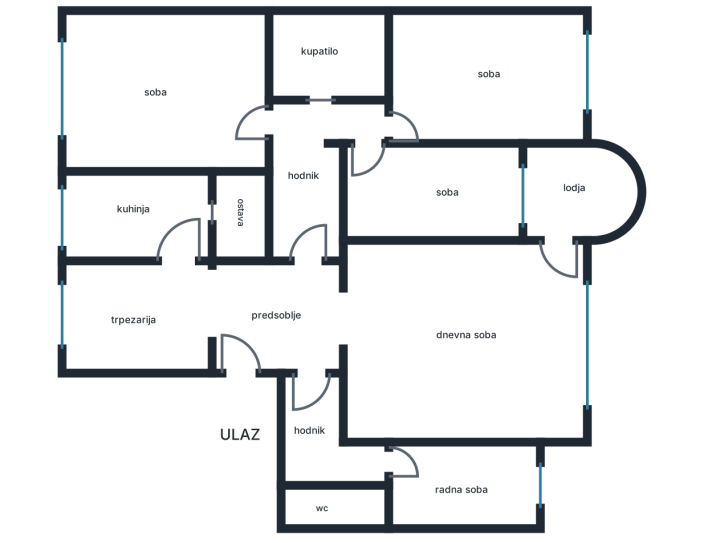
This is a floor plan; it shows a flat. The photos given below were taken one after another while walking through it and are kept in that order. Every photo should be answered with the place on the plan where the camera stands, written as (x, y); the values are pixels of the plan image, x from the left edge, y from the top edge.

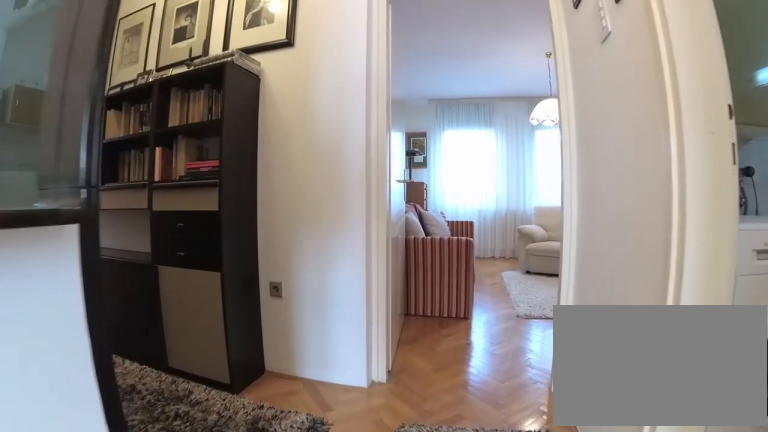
(370, 121)
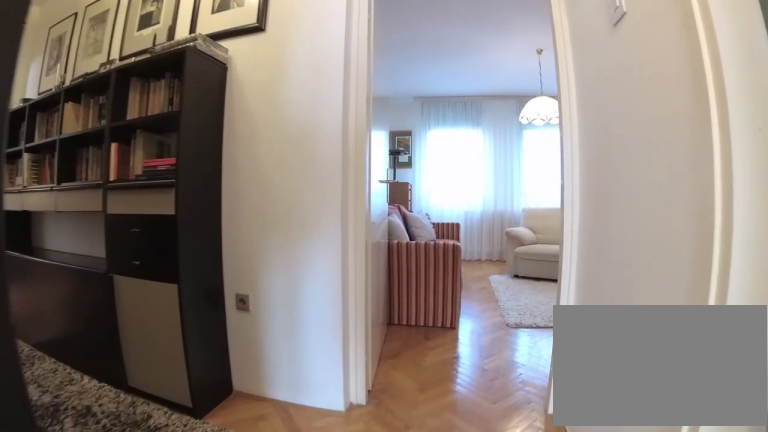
(362, 121)
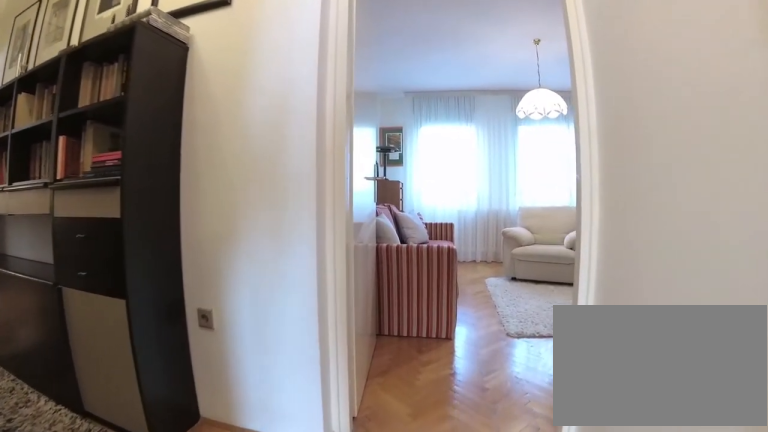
(353, 121)
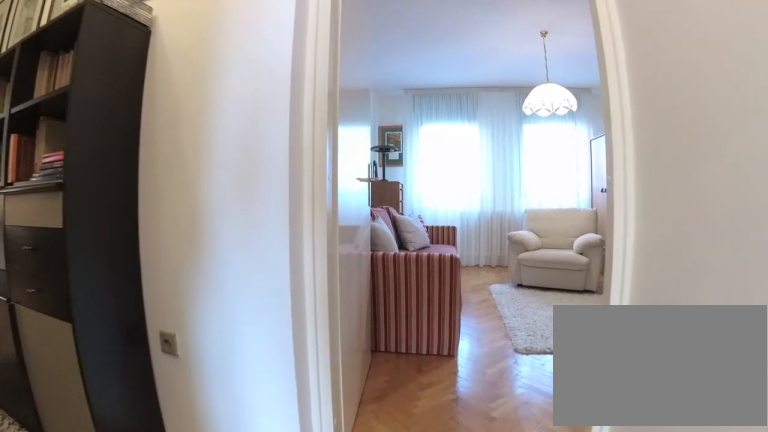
(345, 121)
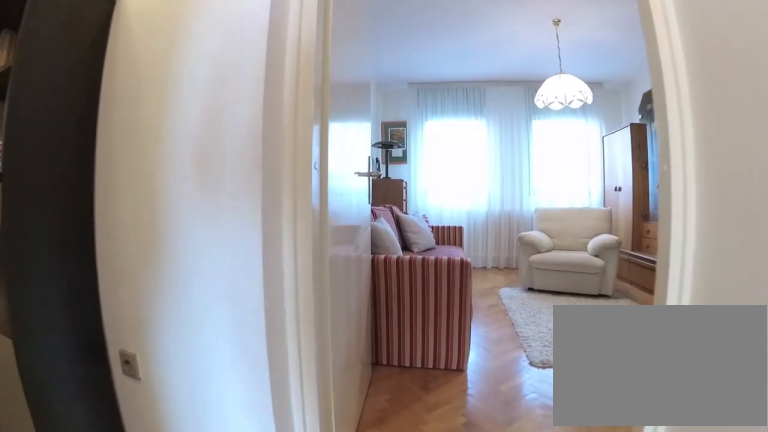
(336, 121)
